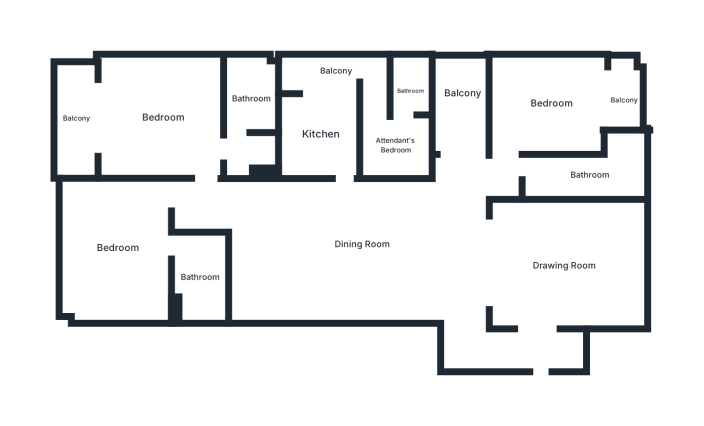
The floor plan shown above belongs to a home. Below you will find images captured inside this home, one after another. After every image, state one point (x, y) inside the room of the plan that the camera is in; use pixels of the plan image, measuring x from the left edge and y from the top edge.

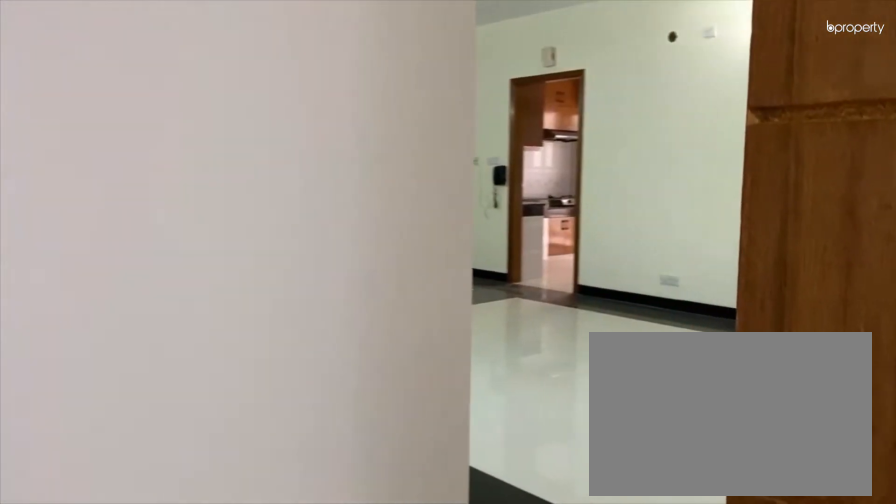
(465, 292)
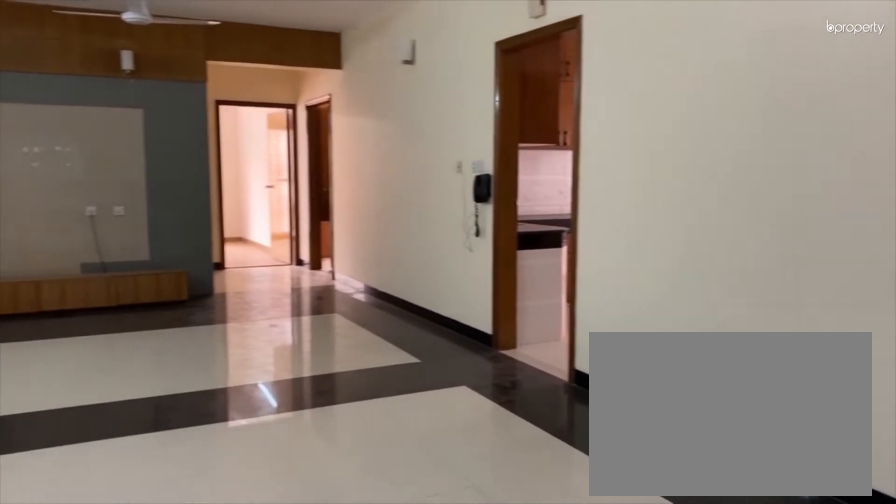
(359, 244)
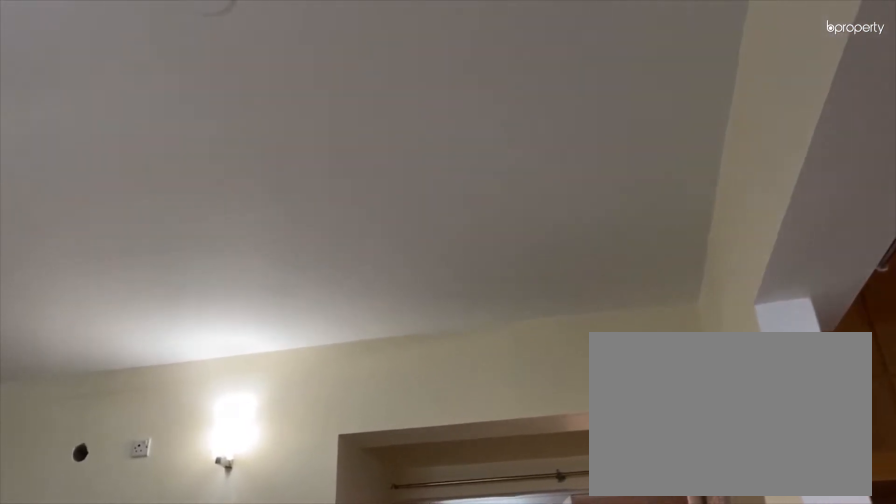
(359, 244)
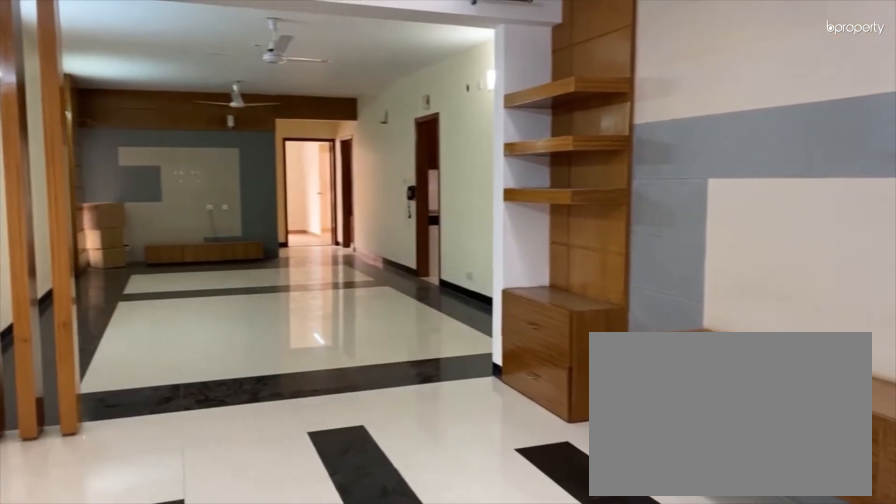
(574, 264)
